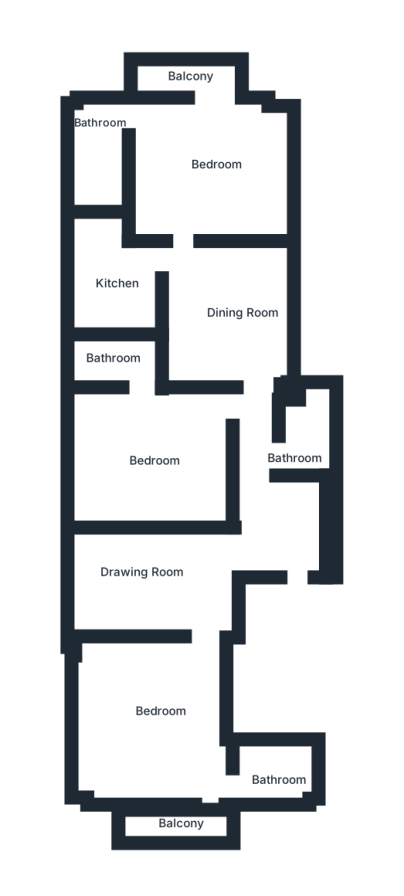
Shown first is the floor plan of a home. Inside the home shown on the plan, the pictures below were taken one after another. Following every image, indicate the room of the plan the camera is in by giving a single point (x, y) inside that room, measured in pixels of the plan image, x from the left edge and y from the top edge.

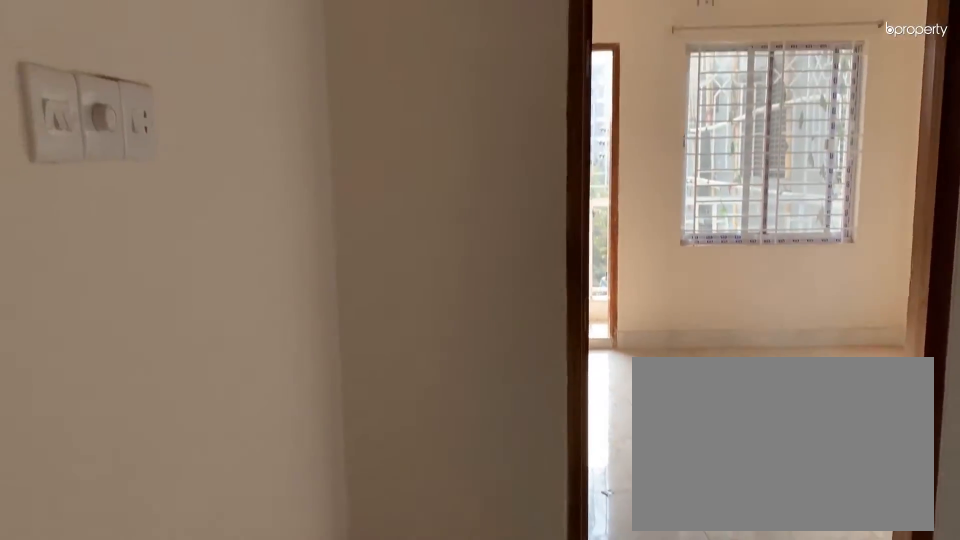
(157, 587)
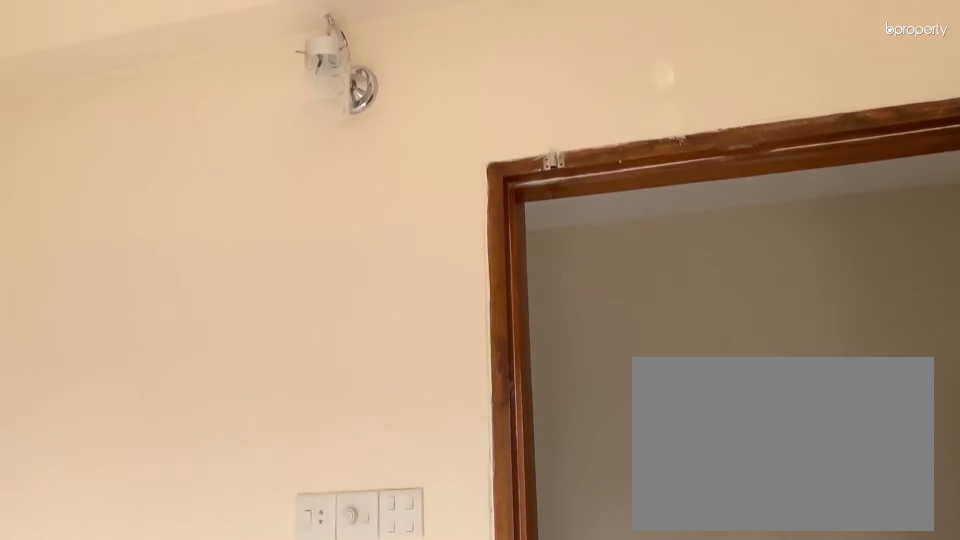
(165, 750)
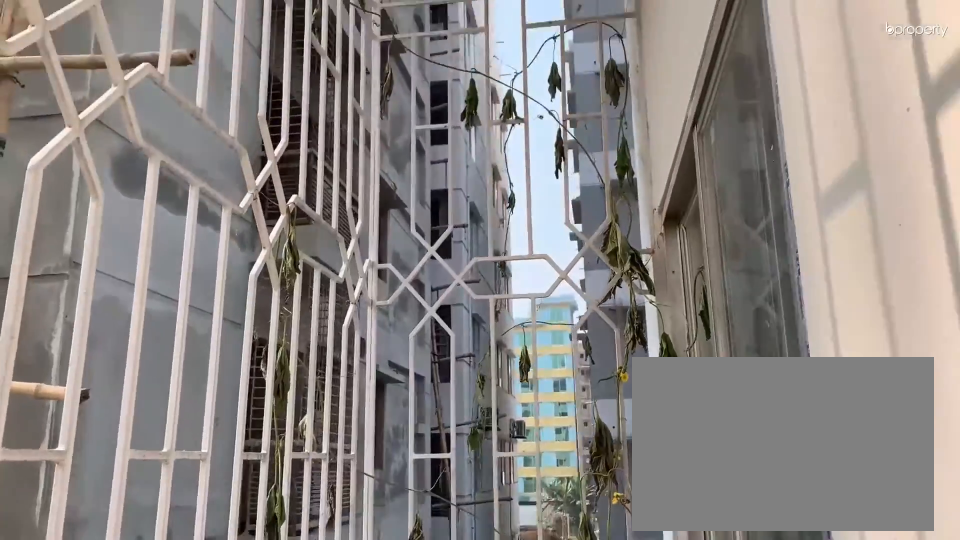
(188, 829)
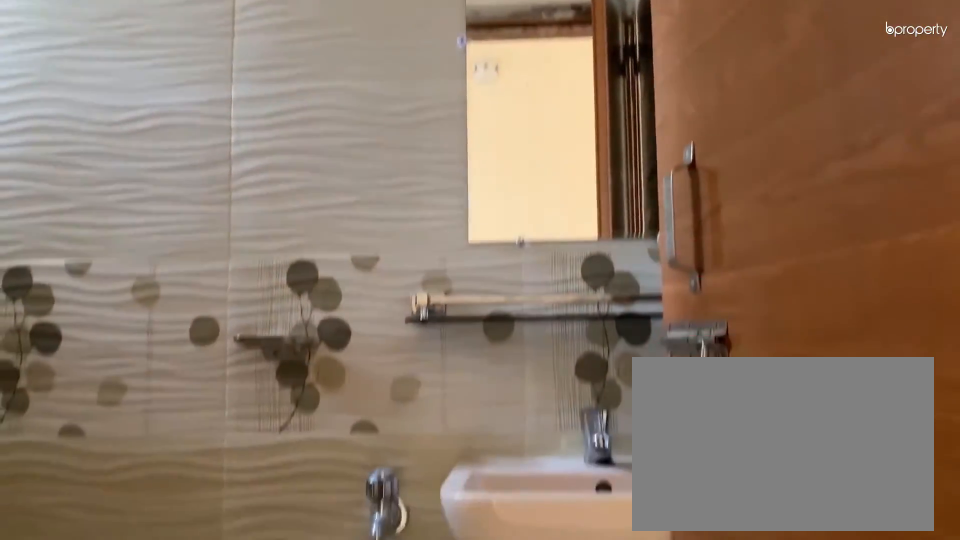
(311, 430)
